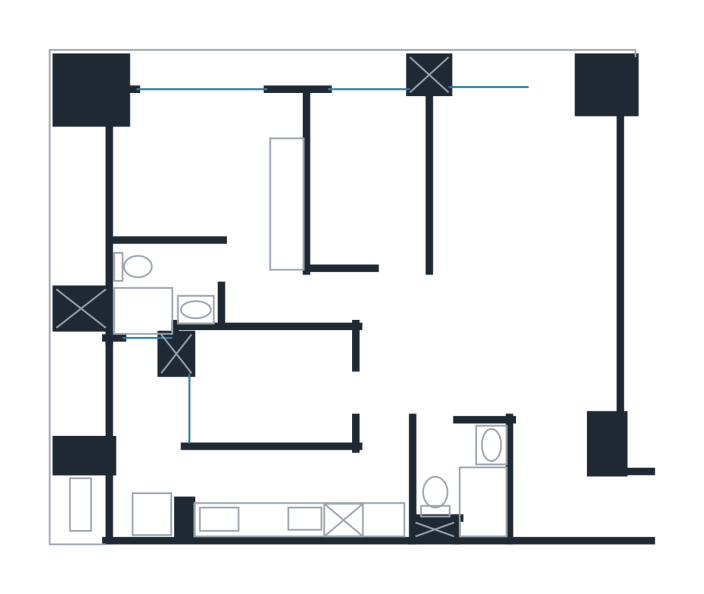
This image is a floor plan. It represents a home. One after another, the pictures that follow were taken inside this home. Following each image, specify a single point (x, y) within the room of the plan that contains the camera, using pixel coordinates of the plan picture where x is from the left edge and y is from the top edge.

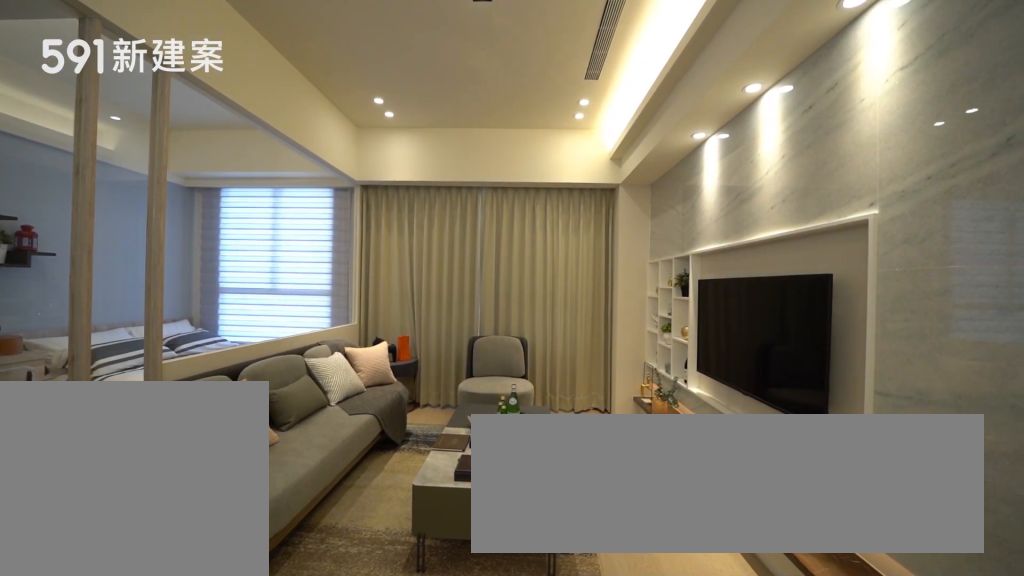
(522, 187)
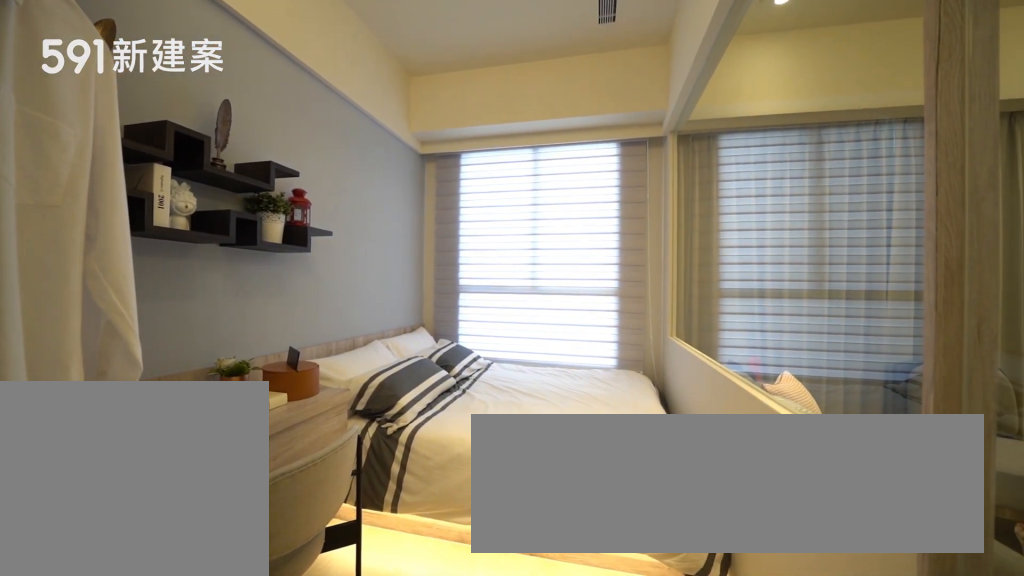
(366, 175)
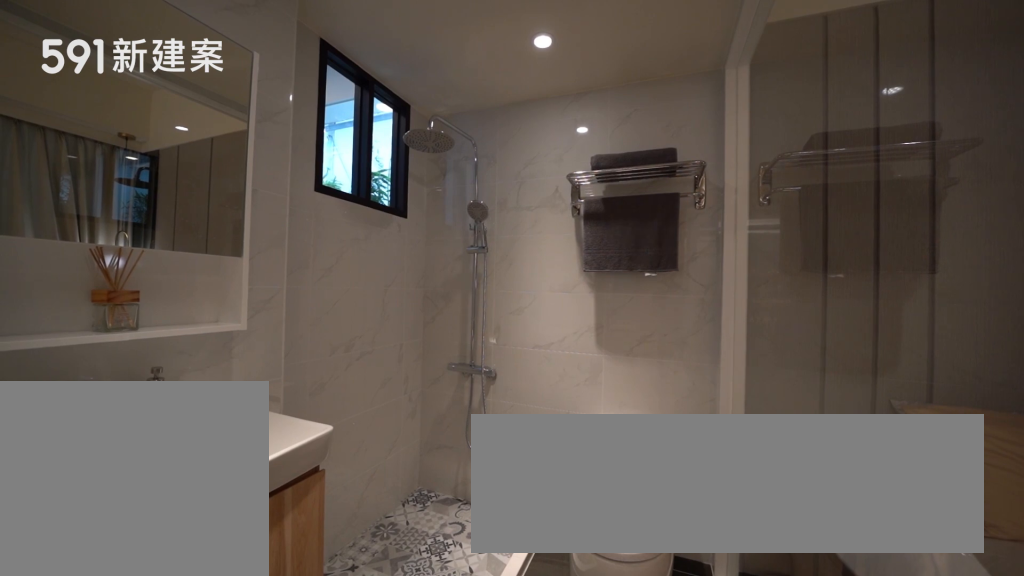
(159, 290)
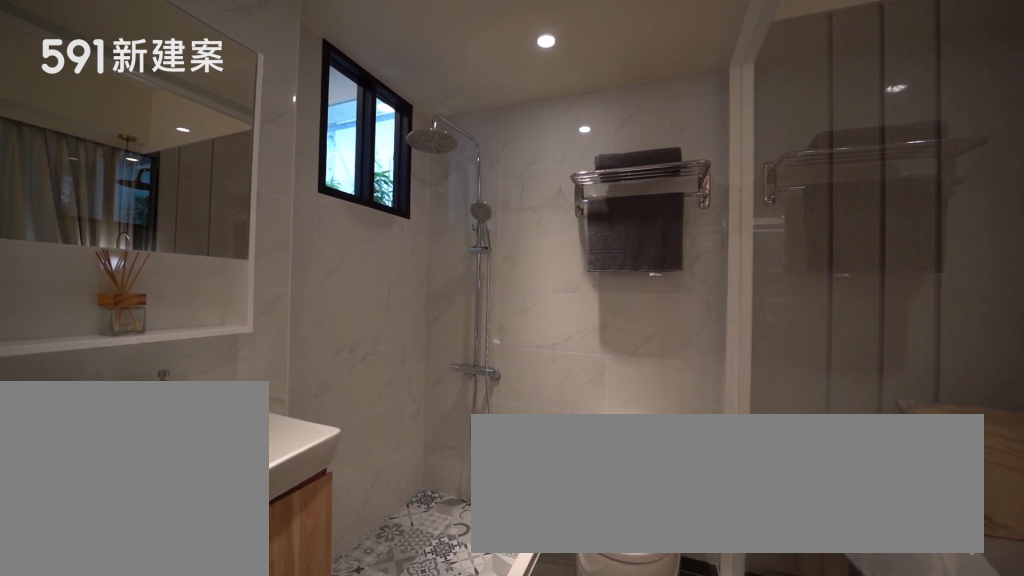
(159, 290)
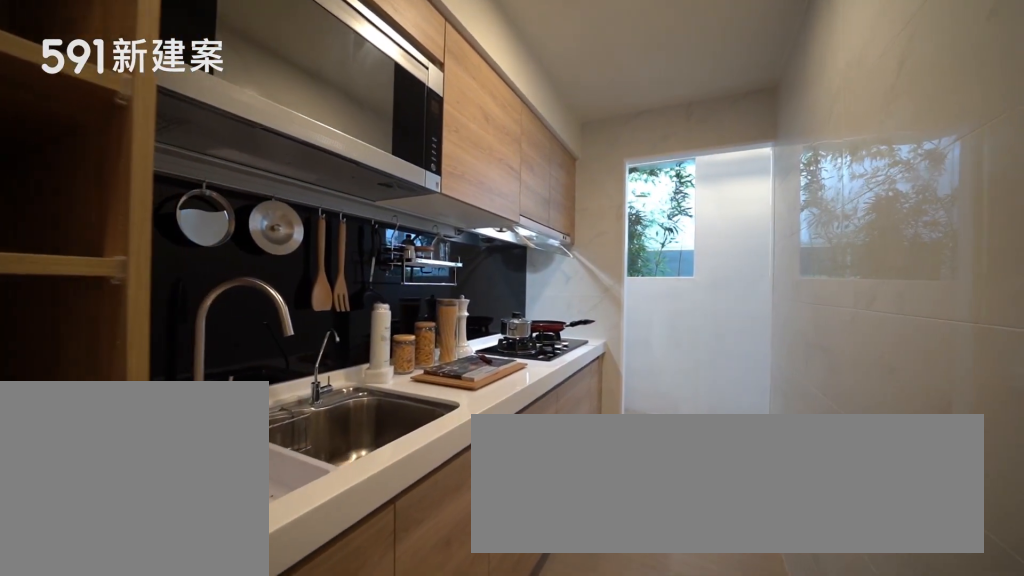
(299, 493)
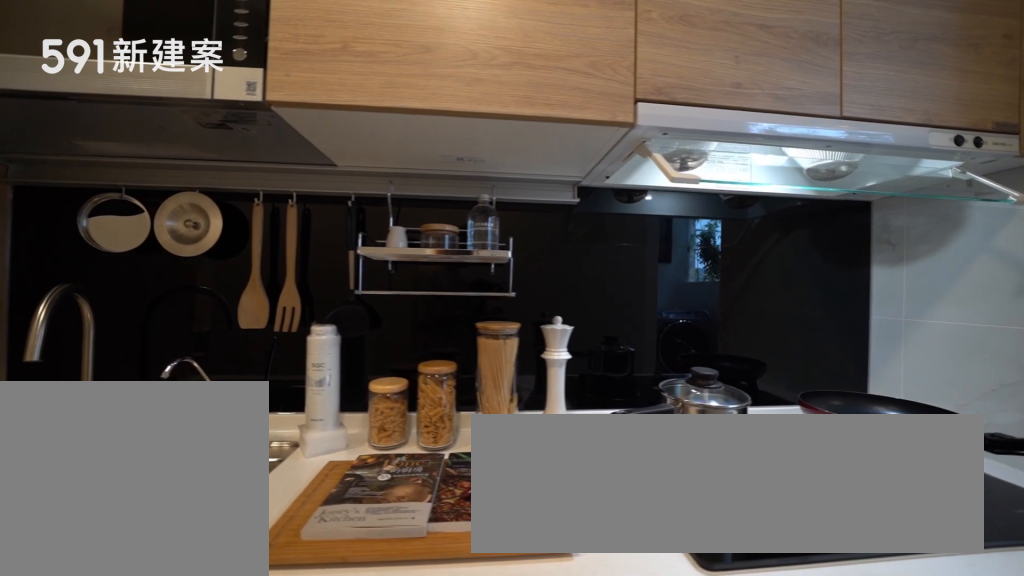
(299, 493)
